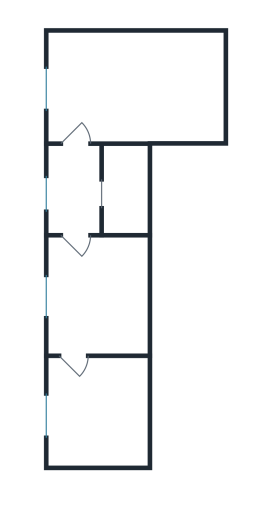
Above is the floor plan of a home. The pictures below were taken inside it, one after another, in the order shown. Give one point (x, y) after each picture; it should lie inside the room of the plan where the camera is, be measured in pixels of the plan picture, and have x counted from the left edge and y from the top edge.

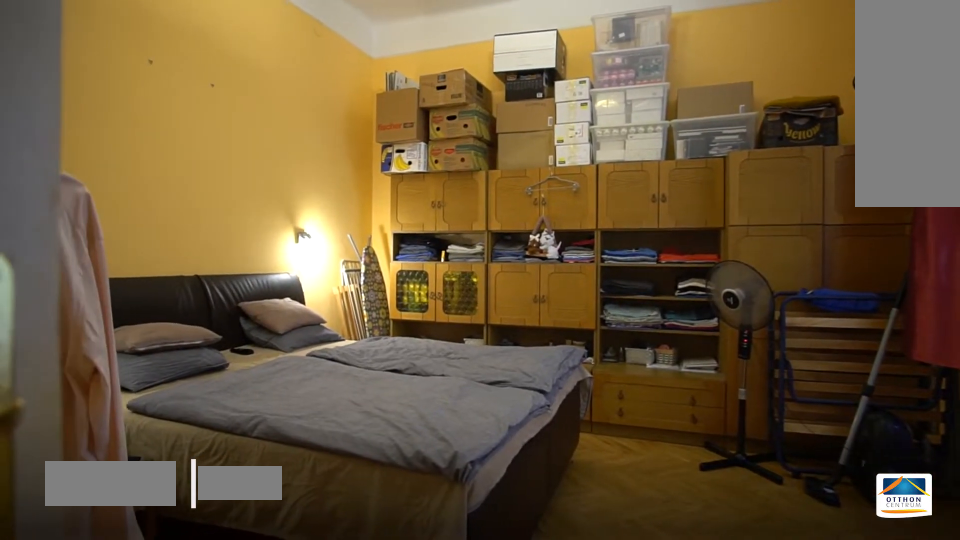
(105, 411)
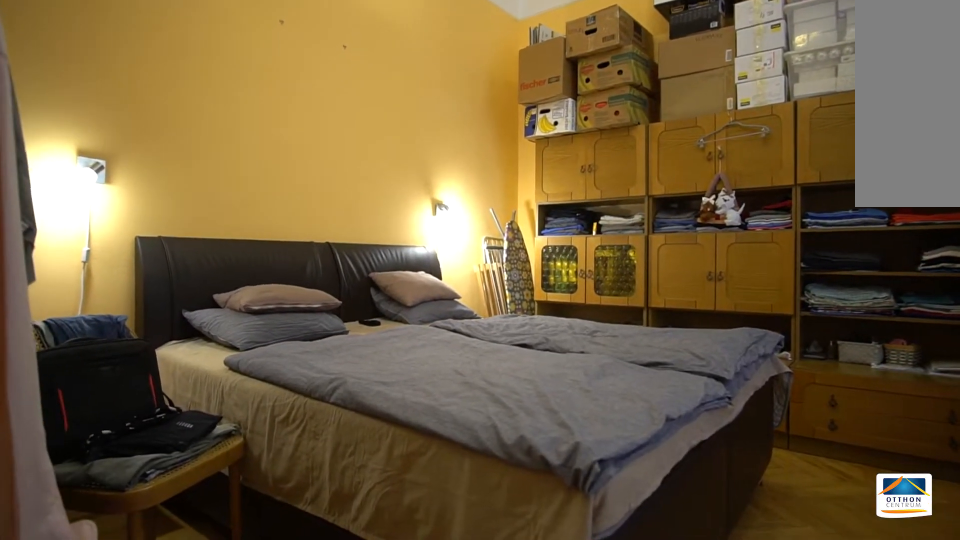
(105, 412)
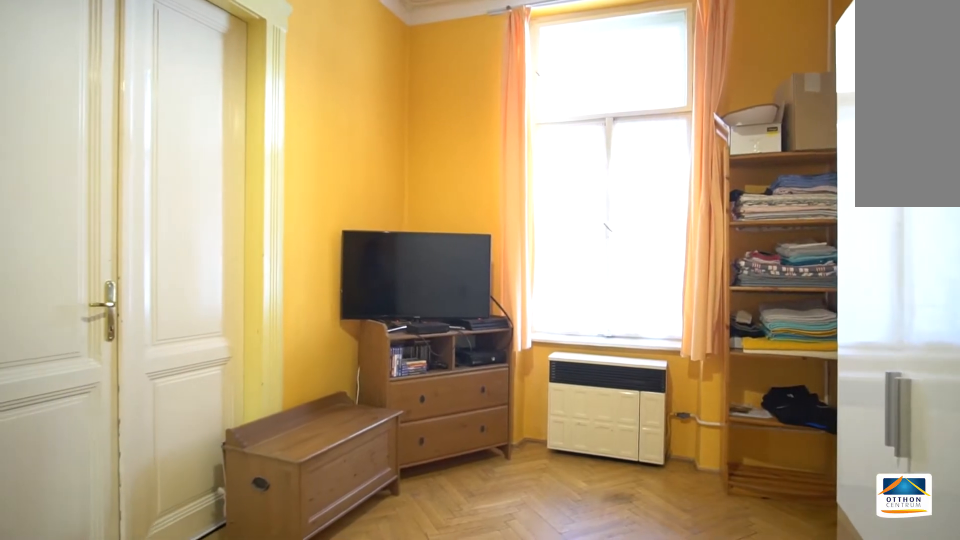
(105, 297)
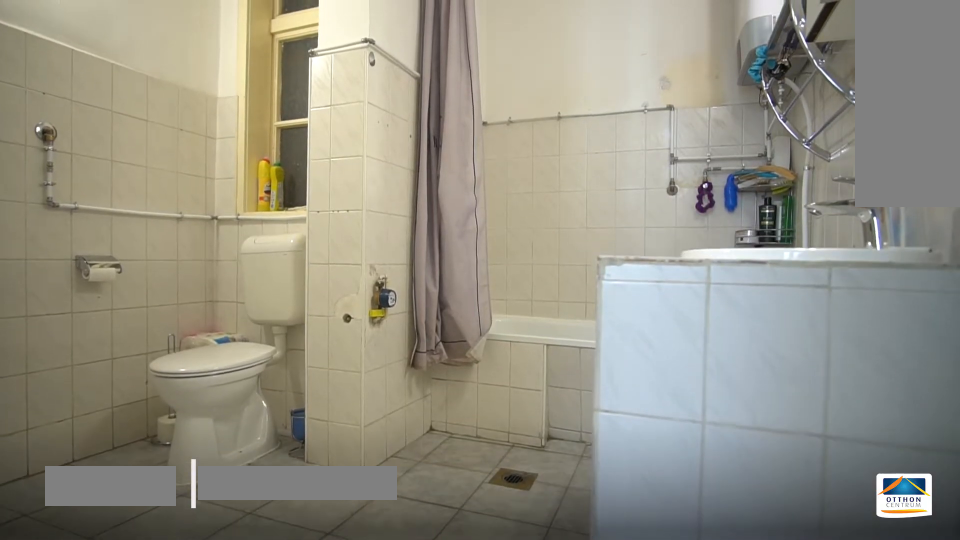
(126, 191)
